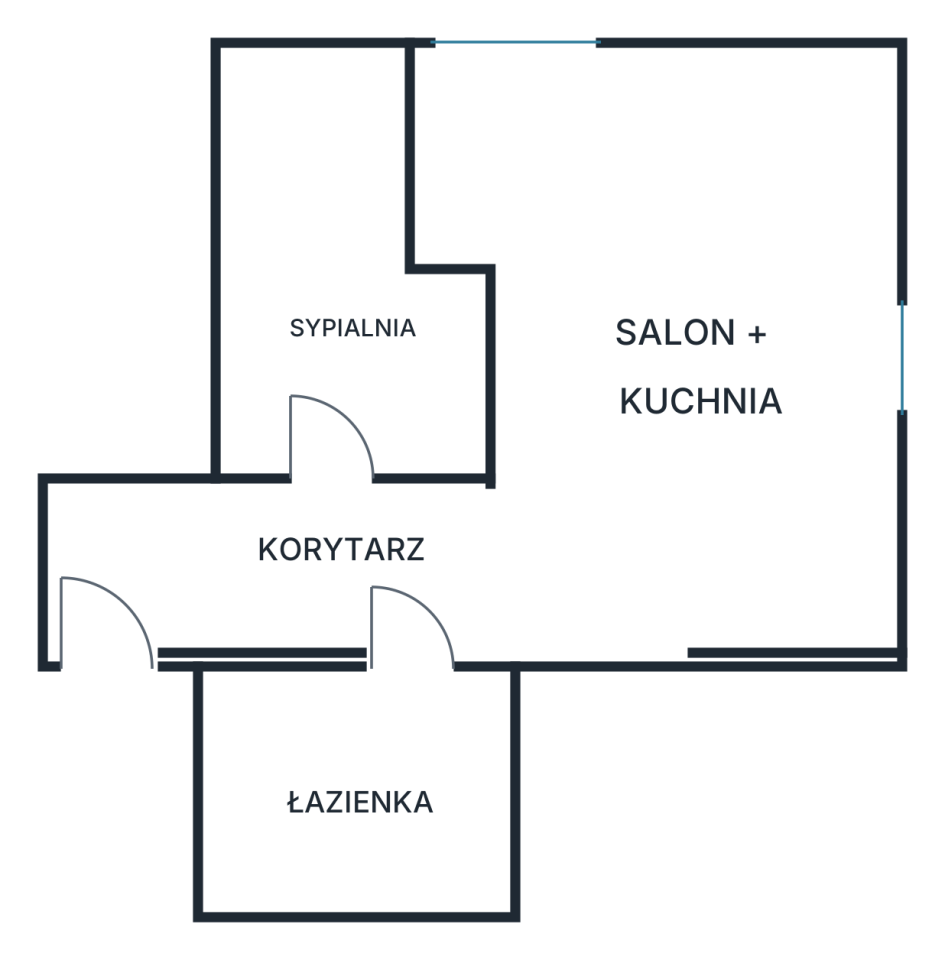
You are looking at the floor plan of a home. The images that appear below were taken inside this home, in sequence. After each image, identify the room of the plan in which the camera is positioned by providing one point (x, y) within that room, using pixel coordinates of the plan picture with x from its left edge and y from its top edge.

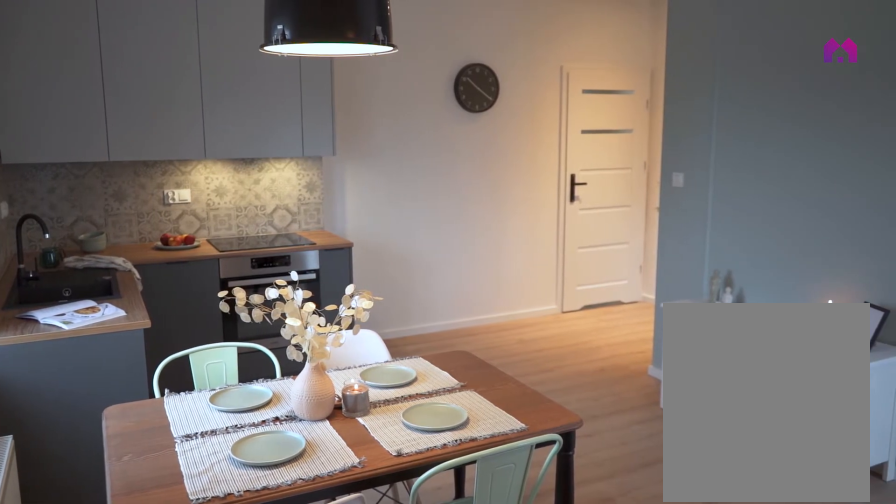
(659, 353)
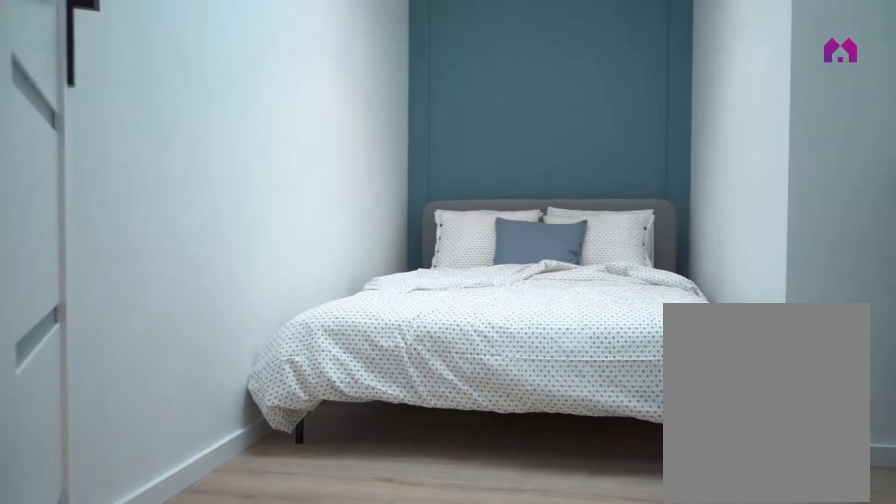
(336, 261)
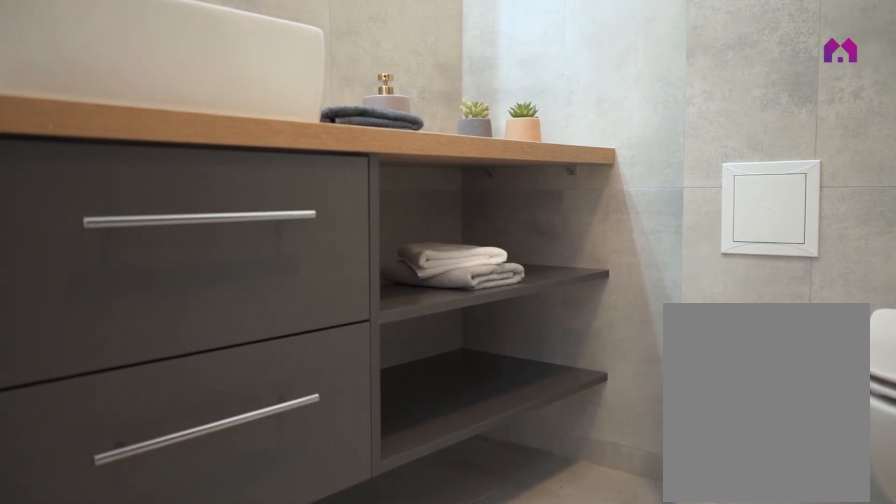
(357, 793)
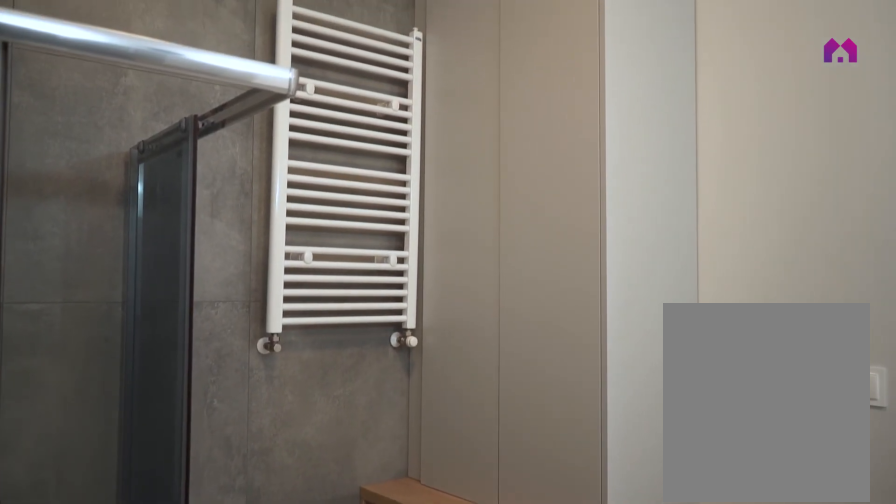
(357, 793)
